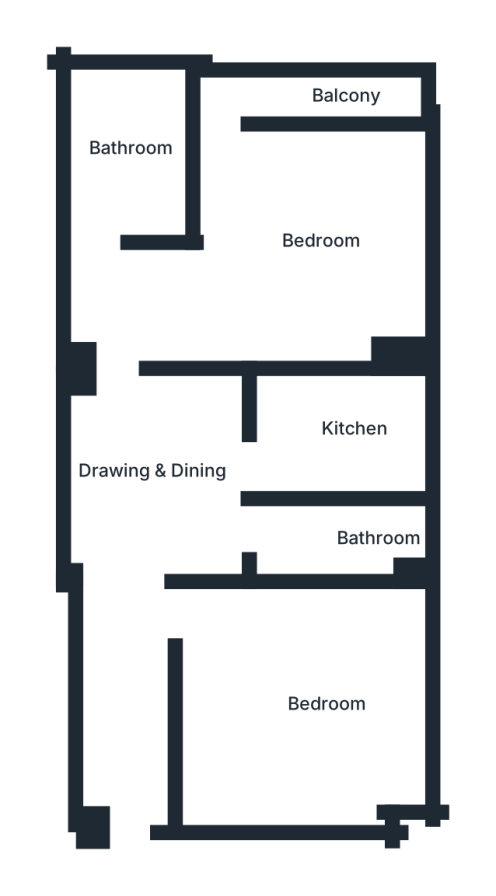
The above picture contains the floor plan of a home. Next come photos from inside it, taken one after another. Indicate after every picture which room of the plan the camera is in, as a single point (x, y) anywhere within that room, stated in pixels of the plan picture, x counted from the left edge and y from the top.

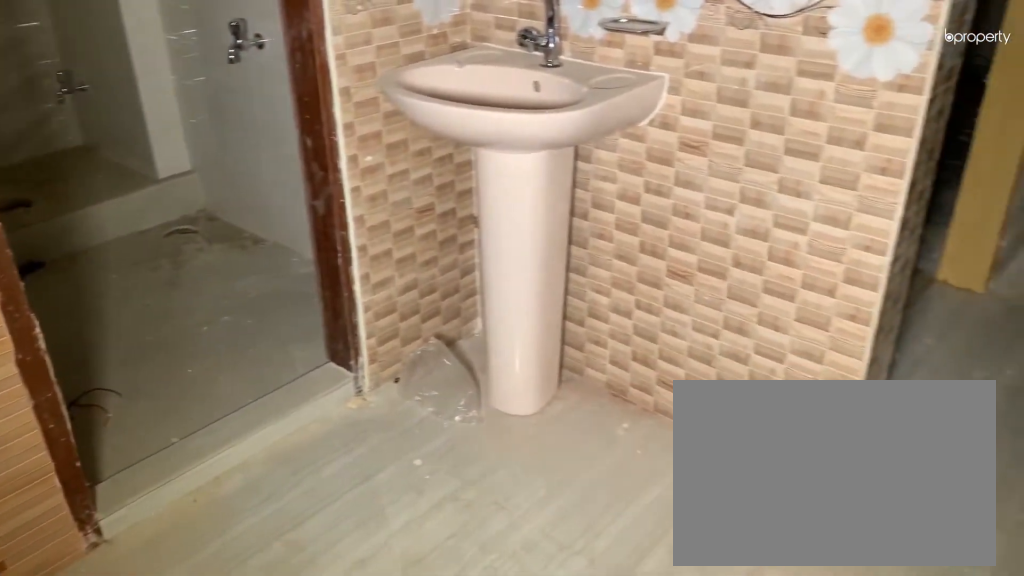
(138, 453)
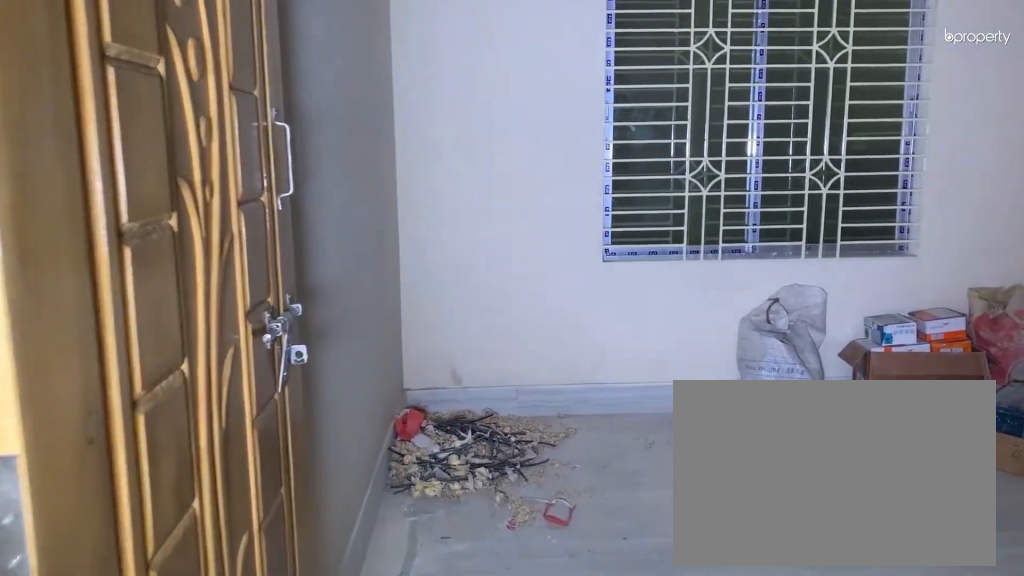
(209, 645)
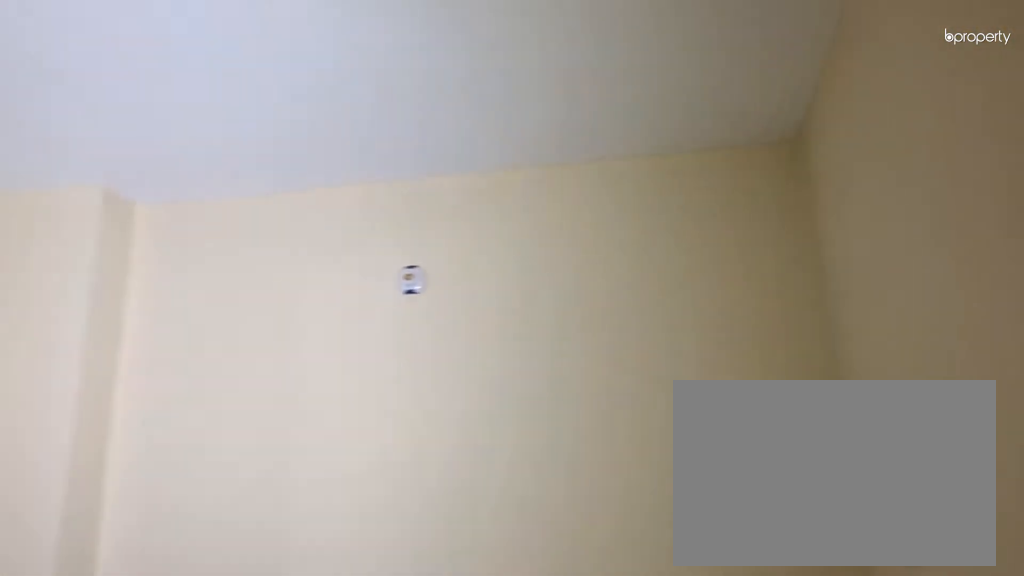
(301, 710)
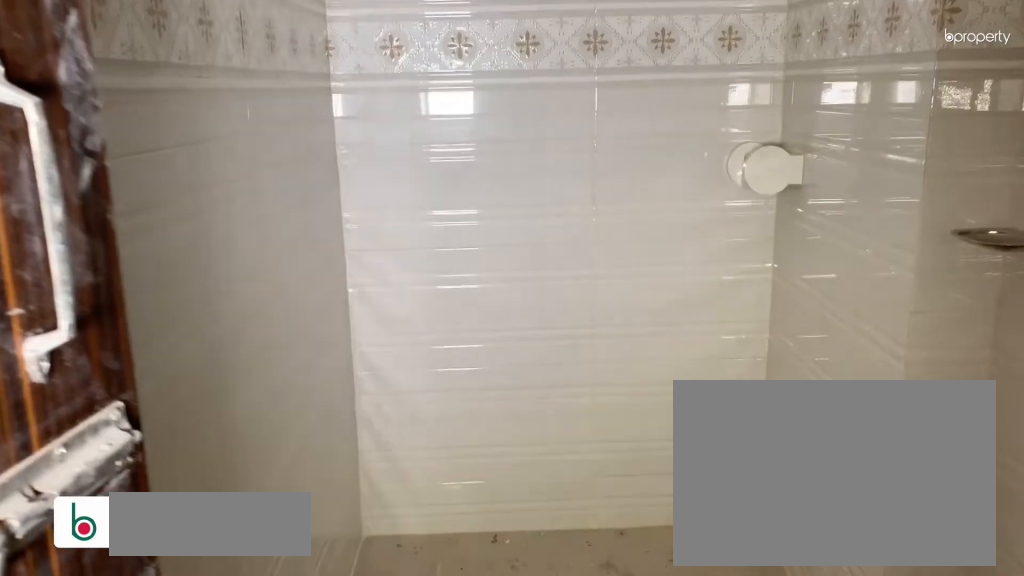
(349, 545)
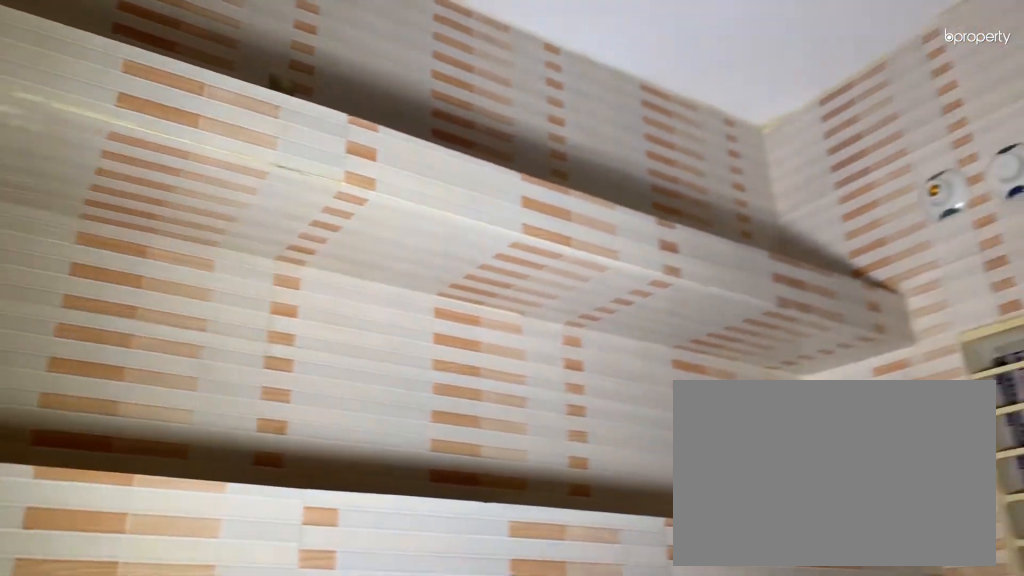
(344, 429)
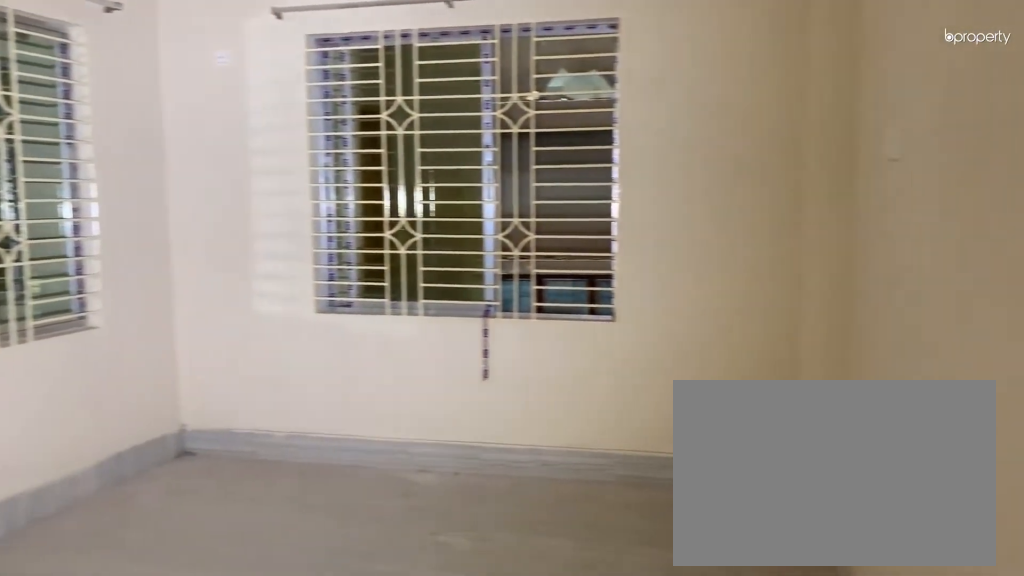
(305, 241)
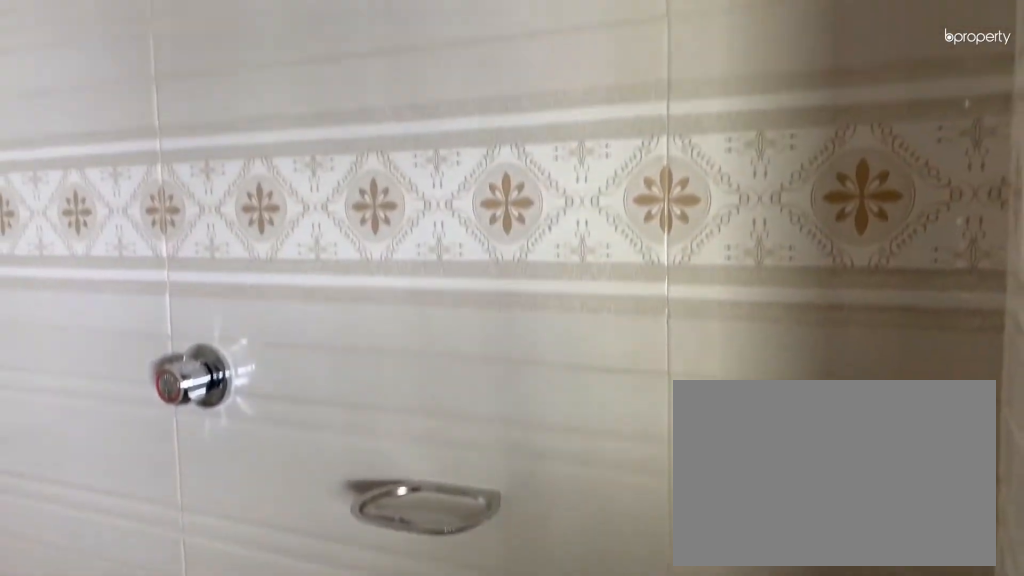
(132, 163)
